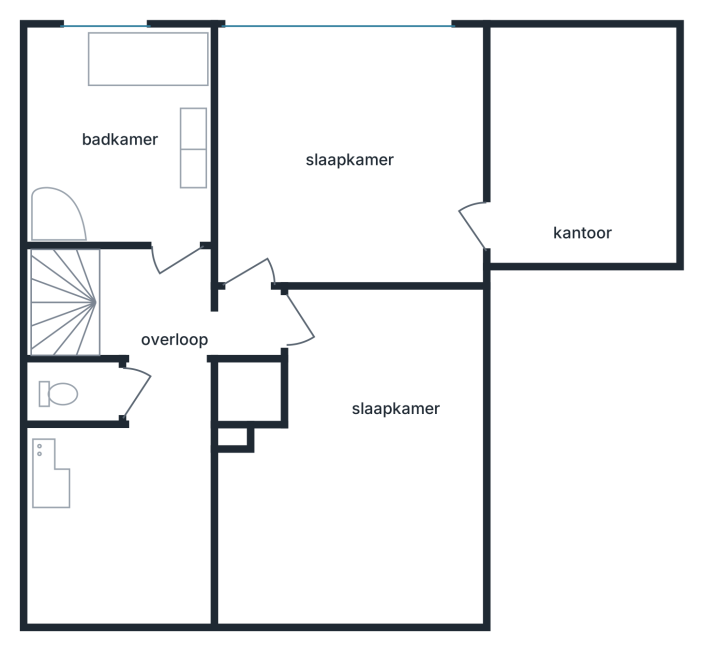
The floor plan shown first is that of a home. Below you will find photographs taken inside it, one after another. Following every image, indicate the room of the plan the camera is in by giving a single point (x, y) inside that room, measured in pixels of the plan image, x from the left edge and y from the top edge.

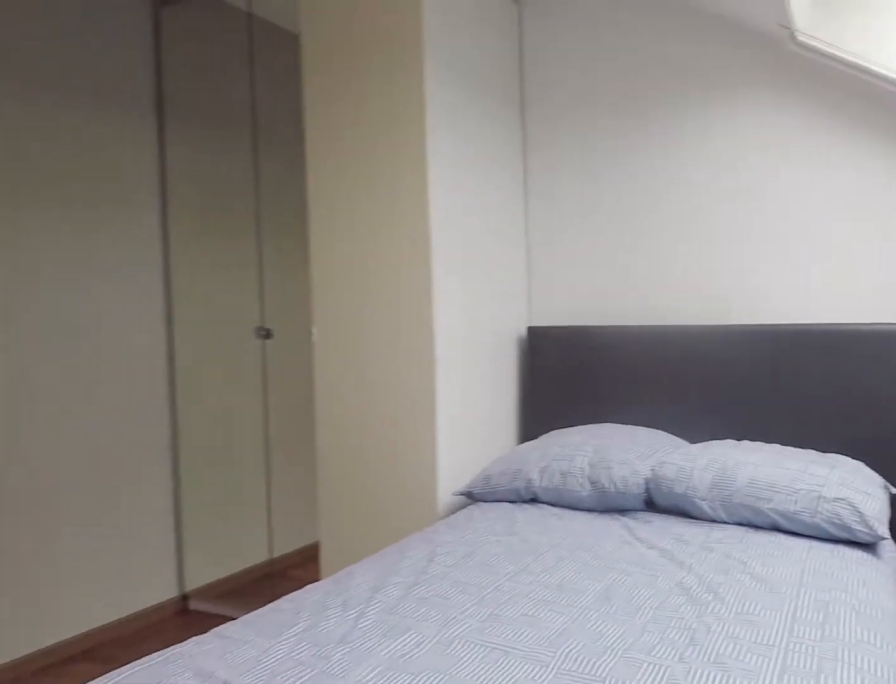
(369, 412)
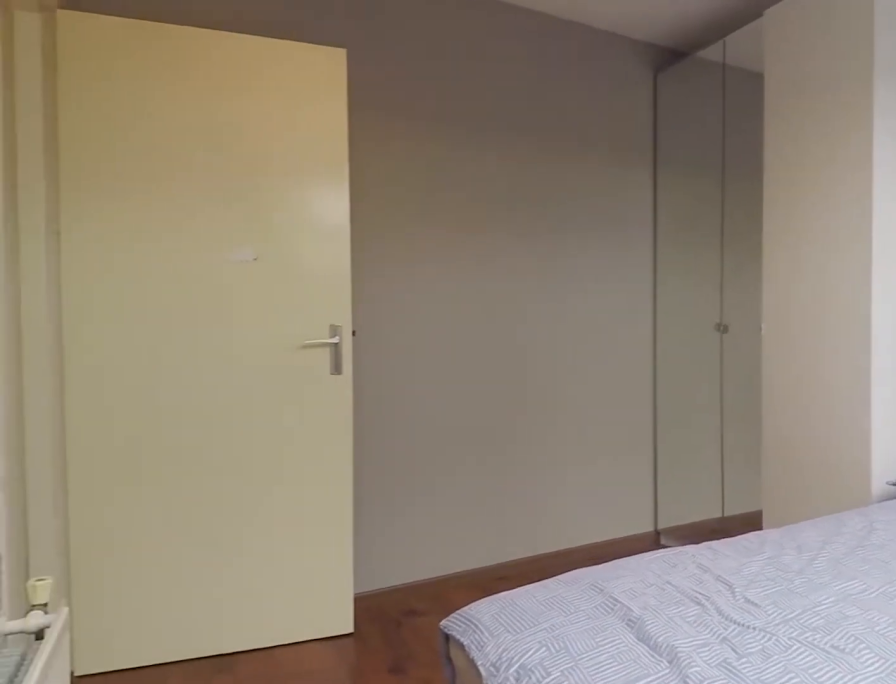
(369, 412)
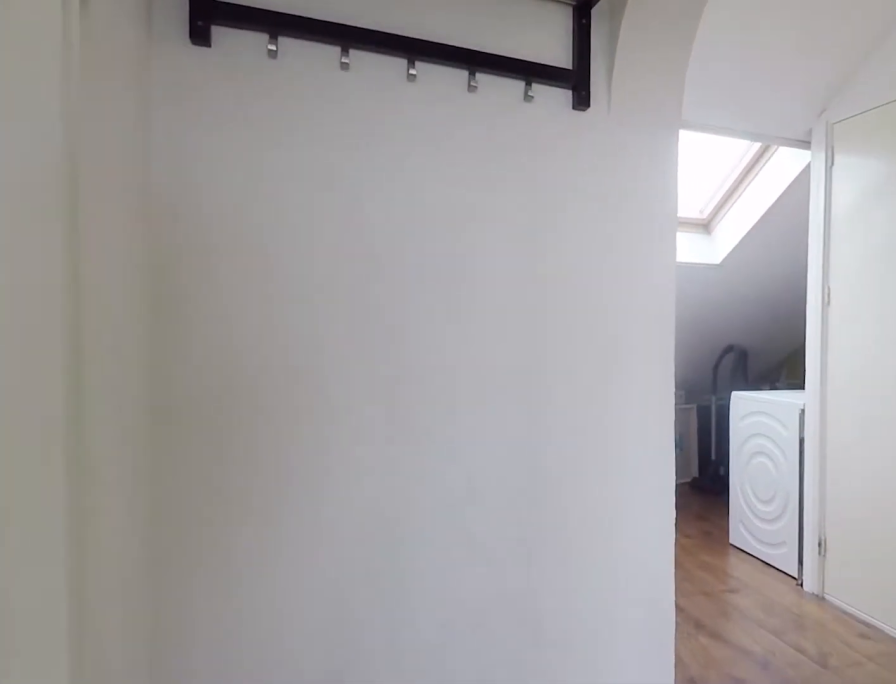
(154, 390)
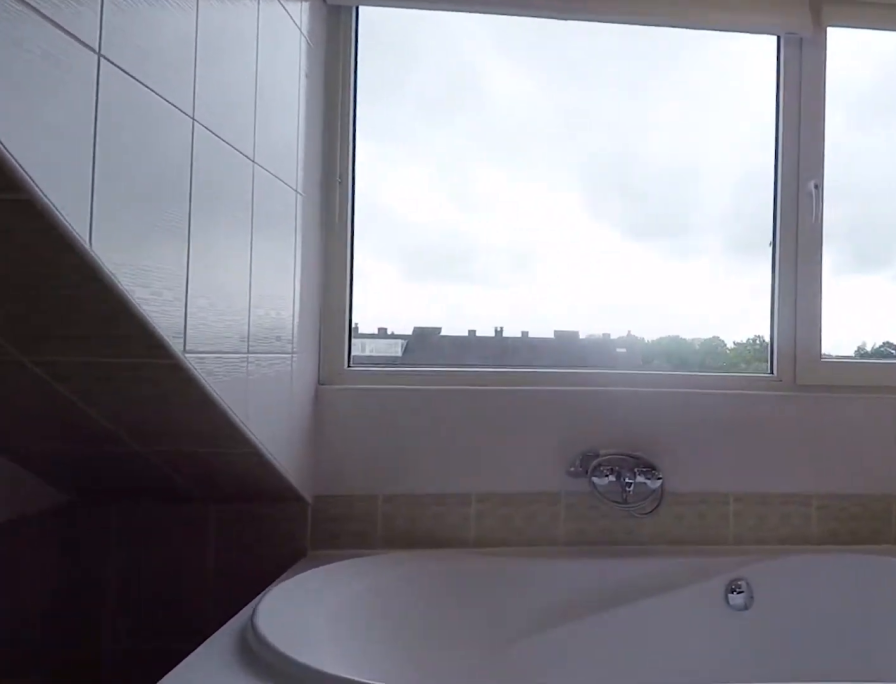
(126, 139)
